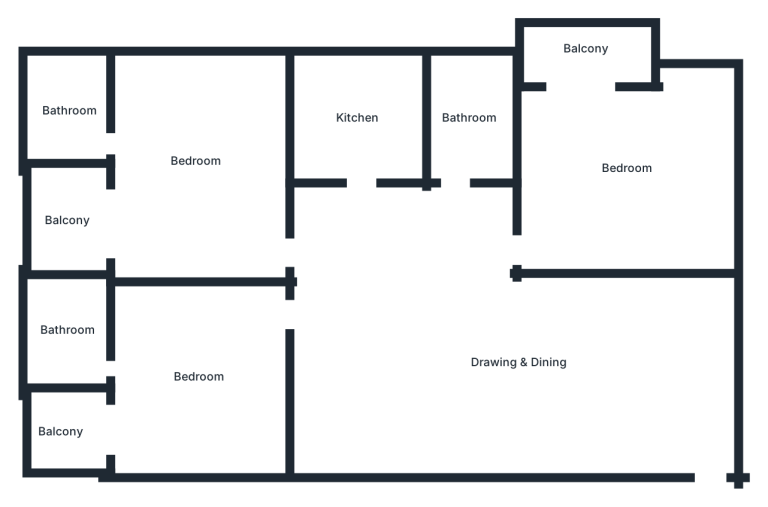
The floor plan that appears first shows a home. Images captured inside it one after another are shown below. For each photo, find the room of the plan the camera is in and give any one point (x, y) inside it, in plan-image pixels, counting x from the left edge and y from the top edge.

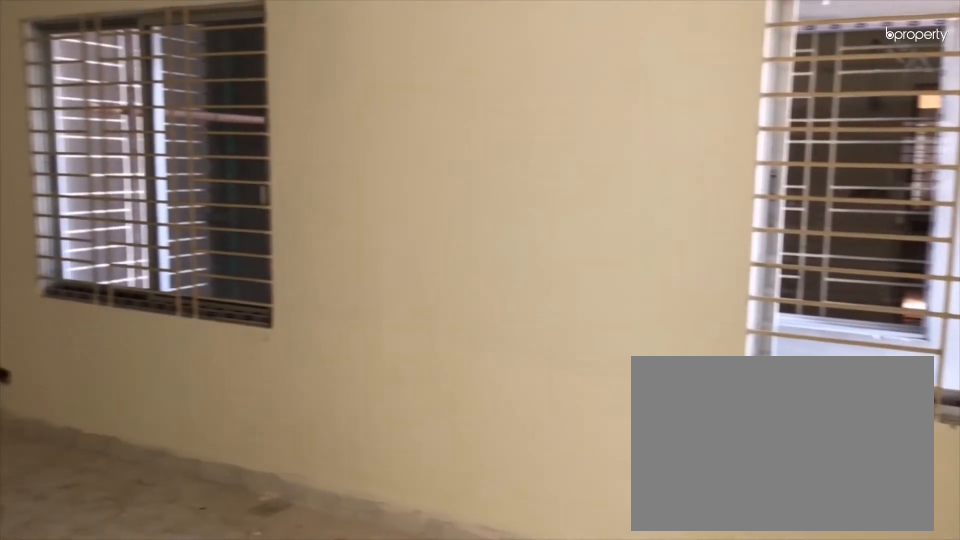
(517, 360)
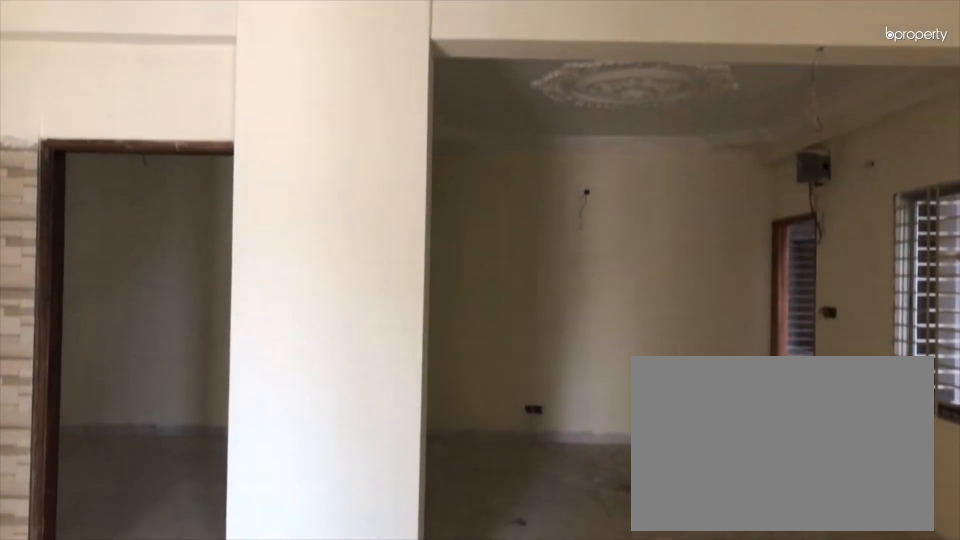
(517, 360)
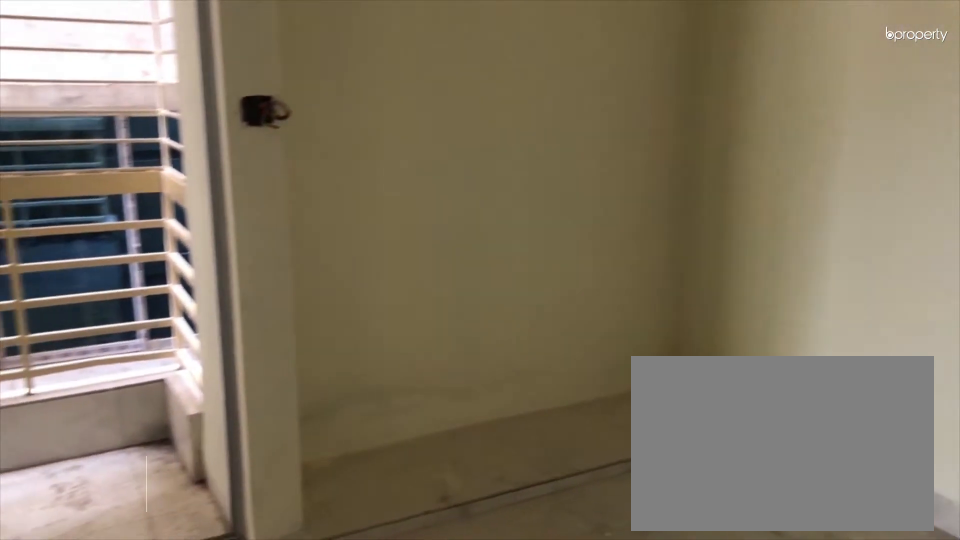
(629, 169)
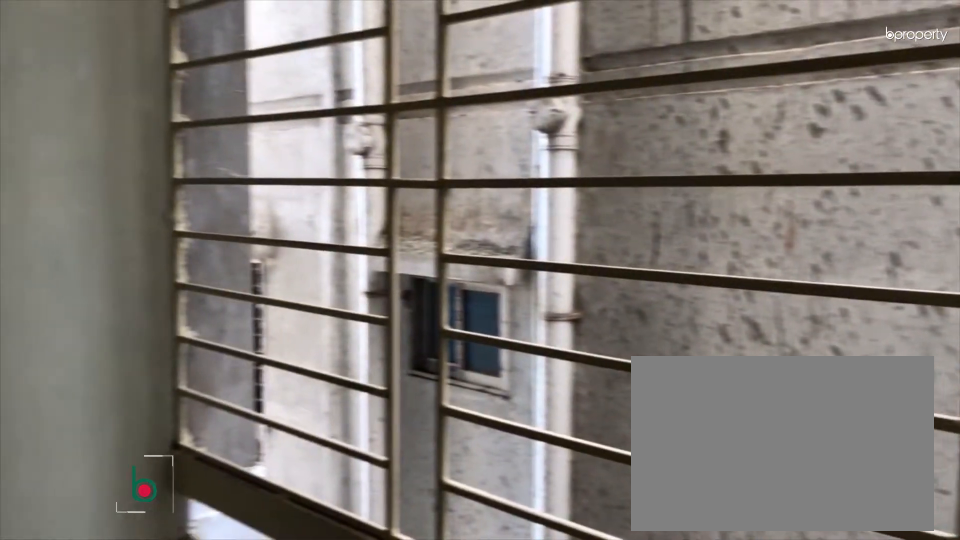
(586, 51)
